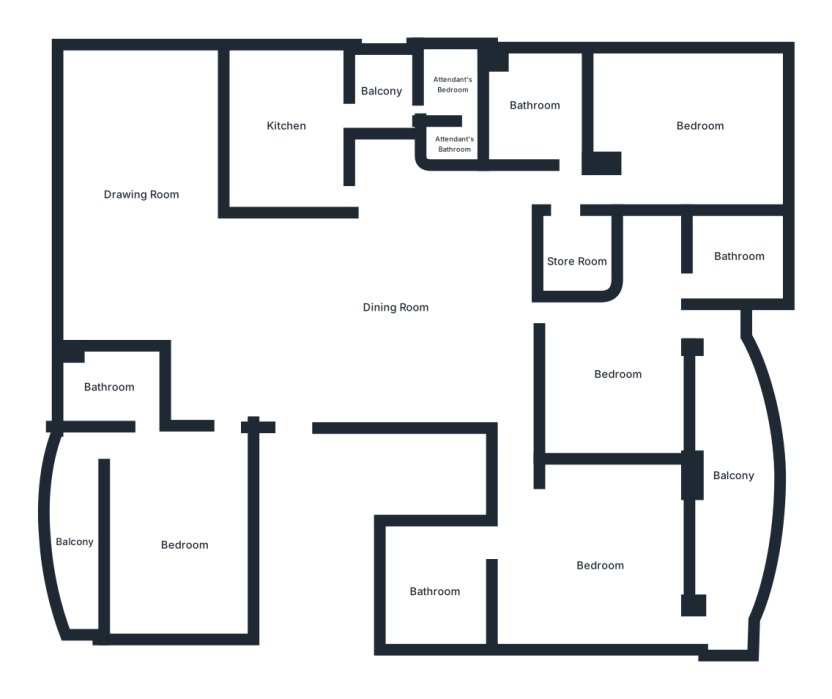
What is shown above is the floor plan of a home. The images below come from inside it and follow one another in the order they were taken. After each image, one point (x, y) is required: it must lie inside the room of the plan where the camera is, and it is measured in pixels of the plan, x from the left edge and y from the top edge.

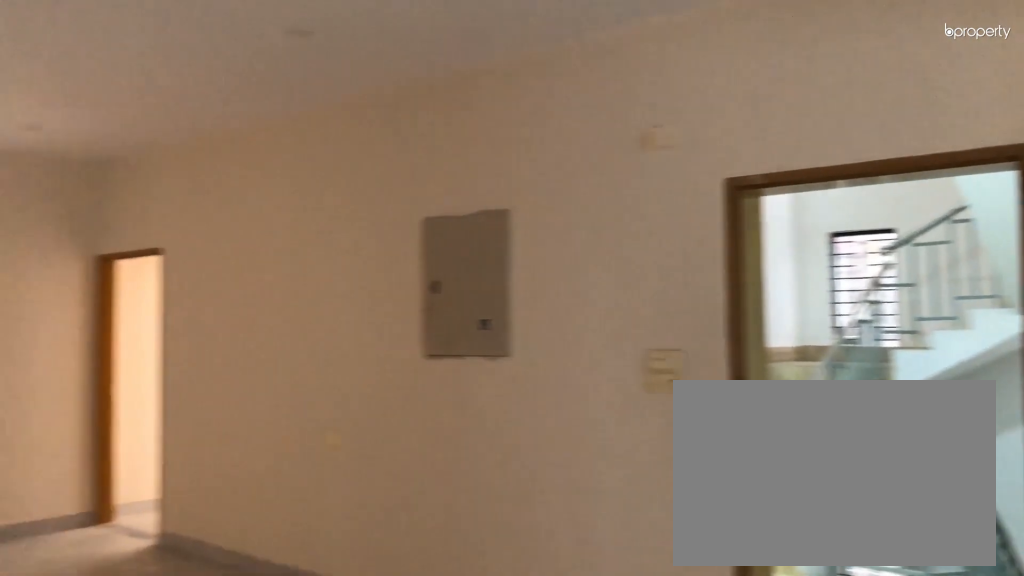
(396, 306)
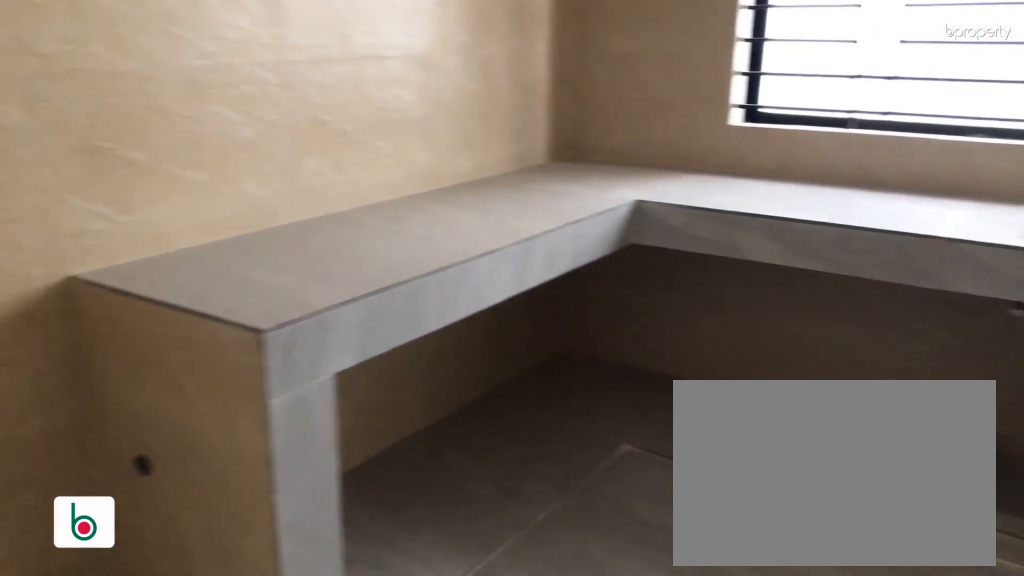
(287, 122)
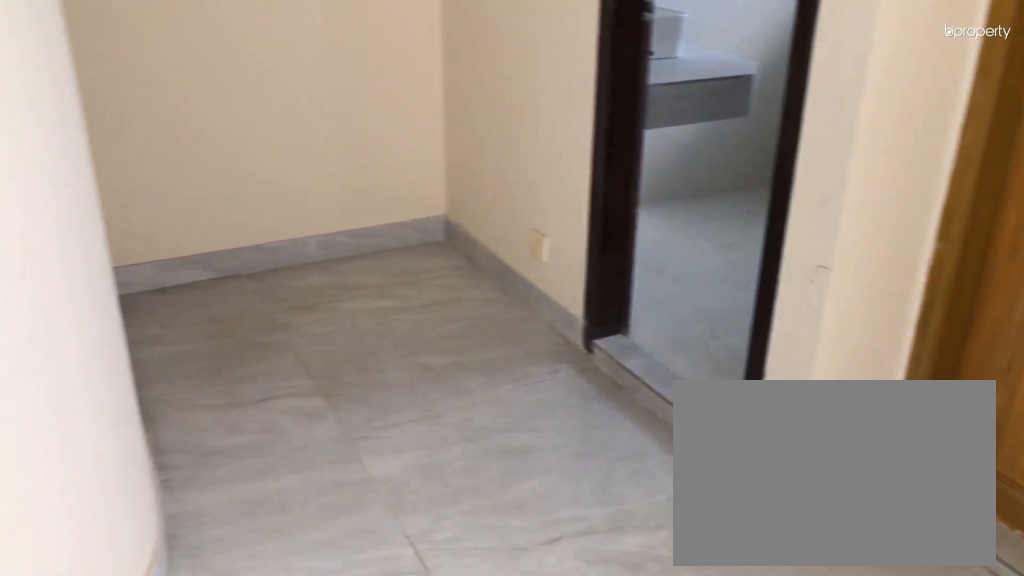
(613, 376)
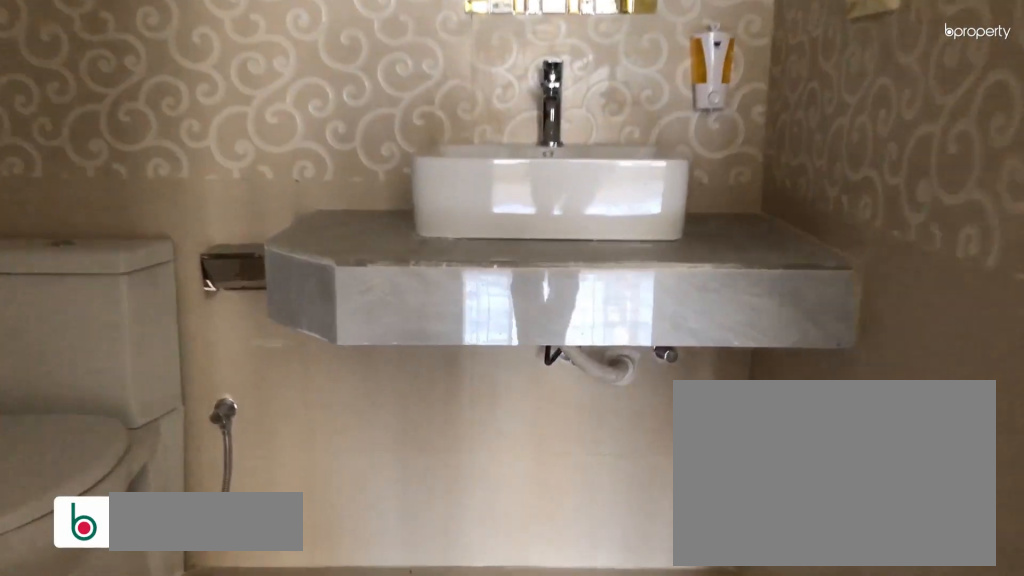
(431, 585)
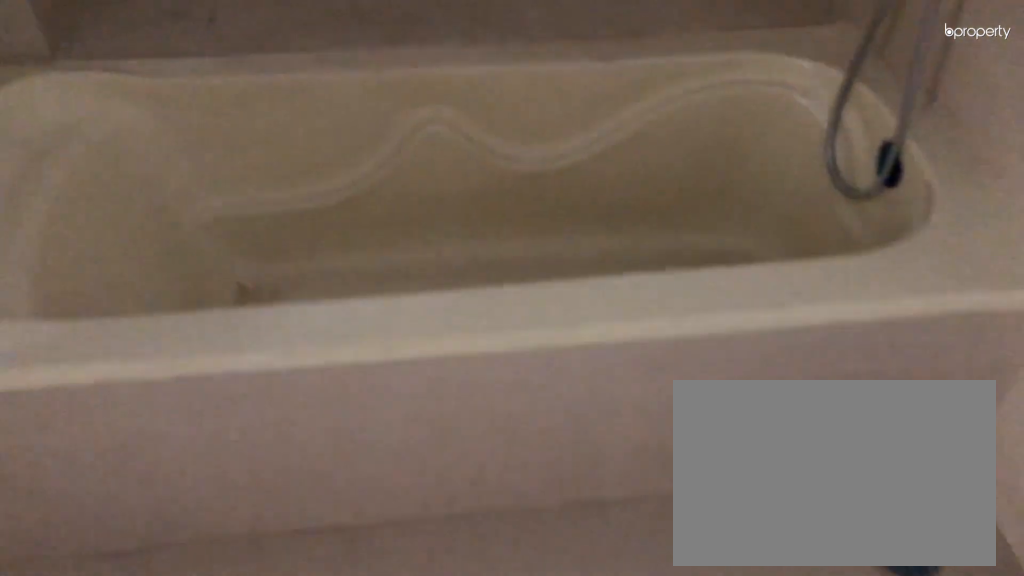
(431, 585)
